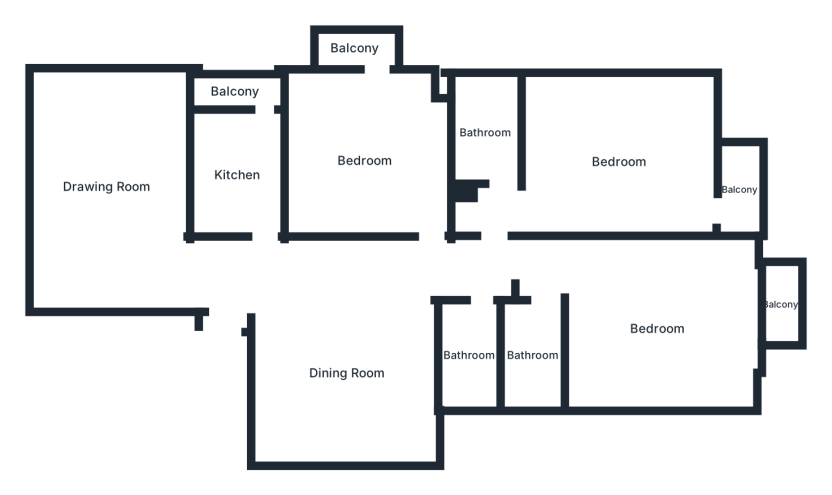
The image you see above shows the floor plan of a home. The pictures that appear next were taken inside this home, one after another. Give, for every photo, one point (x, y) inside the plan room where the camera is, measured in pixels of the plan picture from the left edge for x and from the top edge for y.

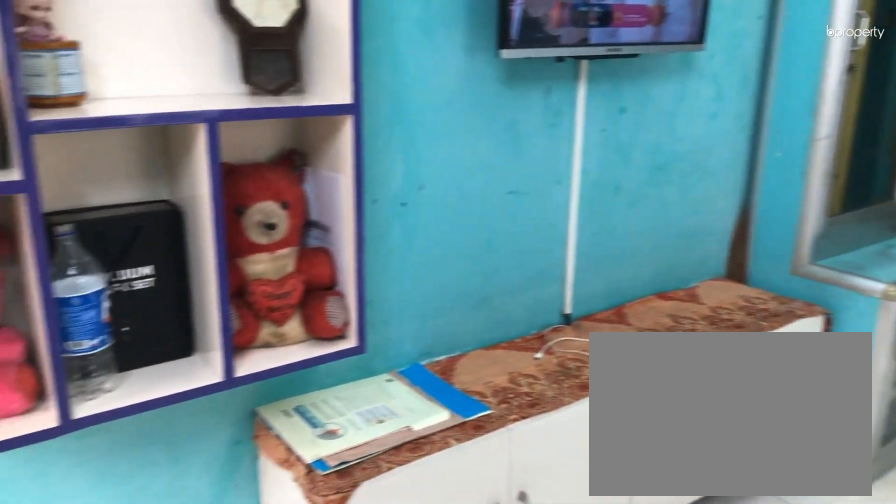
(619, 162)
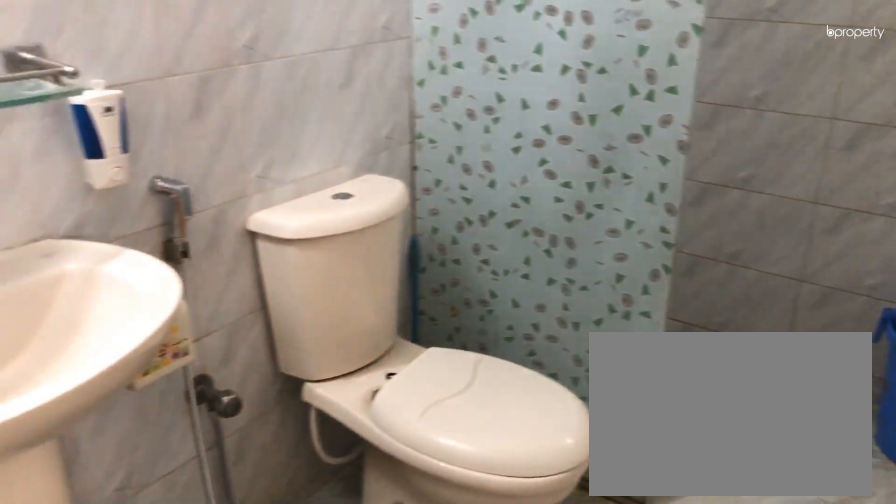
(484, 134)
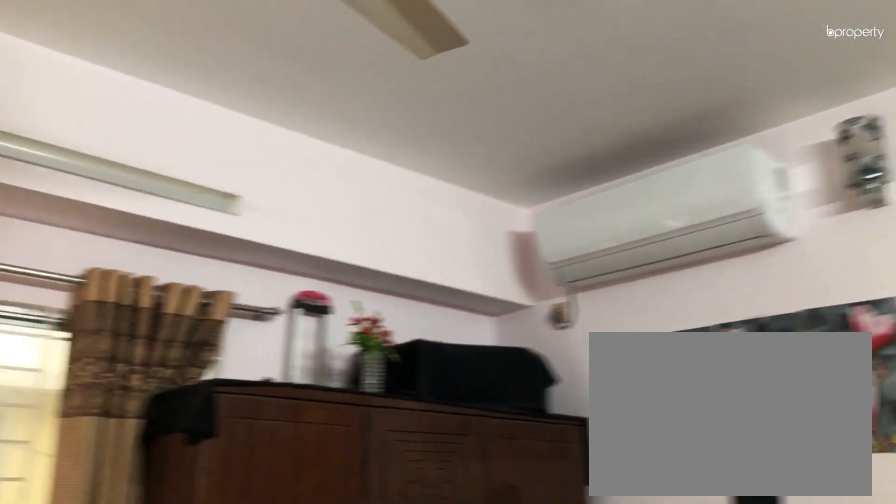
(658, 329)
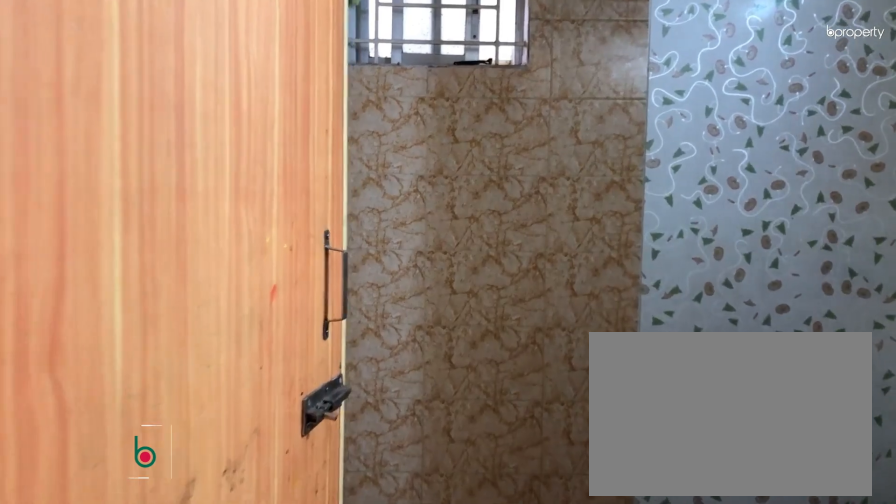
(533, 354)
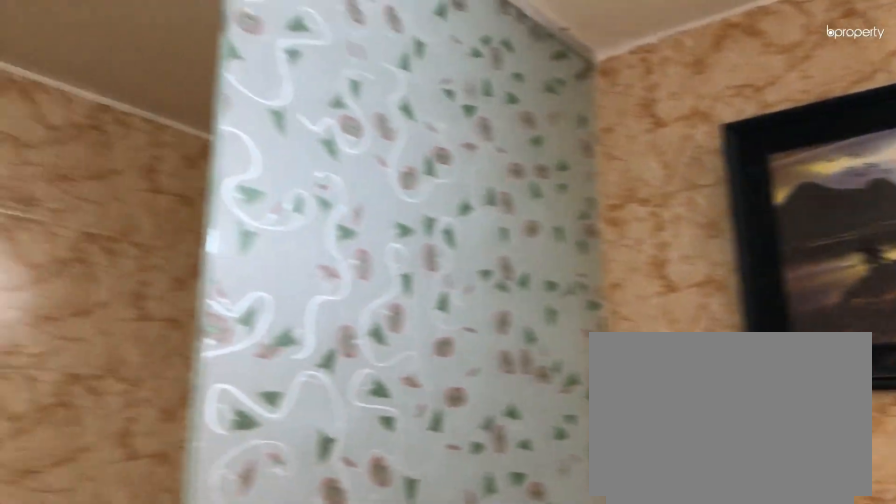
(533, 354)
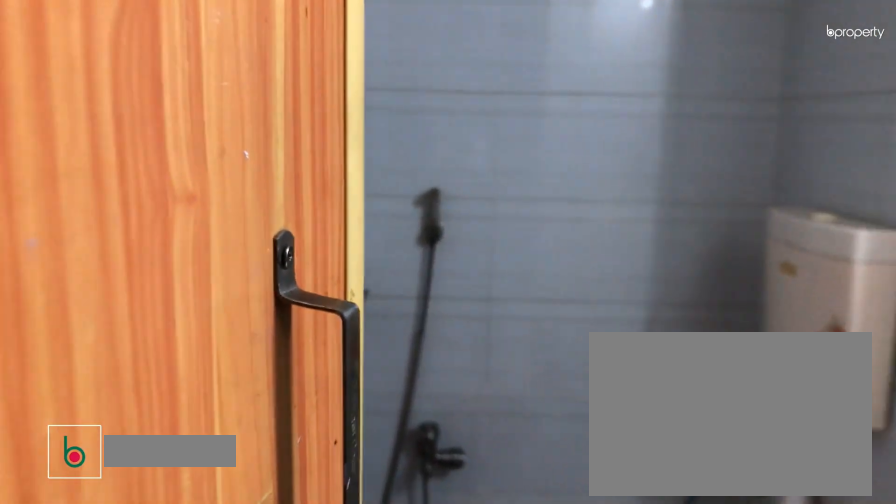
(469, 354)
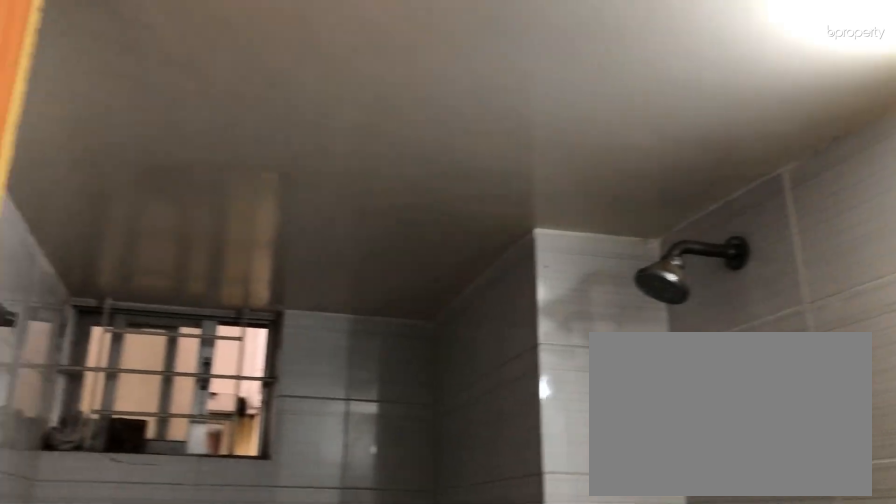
(469, 355)
